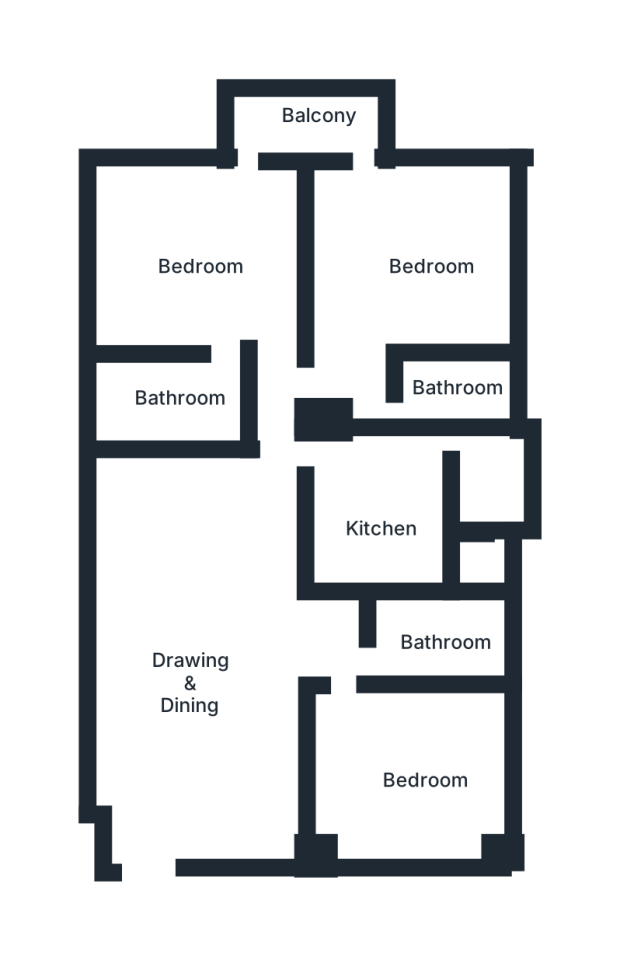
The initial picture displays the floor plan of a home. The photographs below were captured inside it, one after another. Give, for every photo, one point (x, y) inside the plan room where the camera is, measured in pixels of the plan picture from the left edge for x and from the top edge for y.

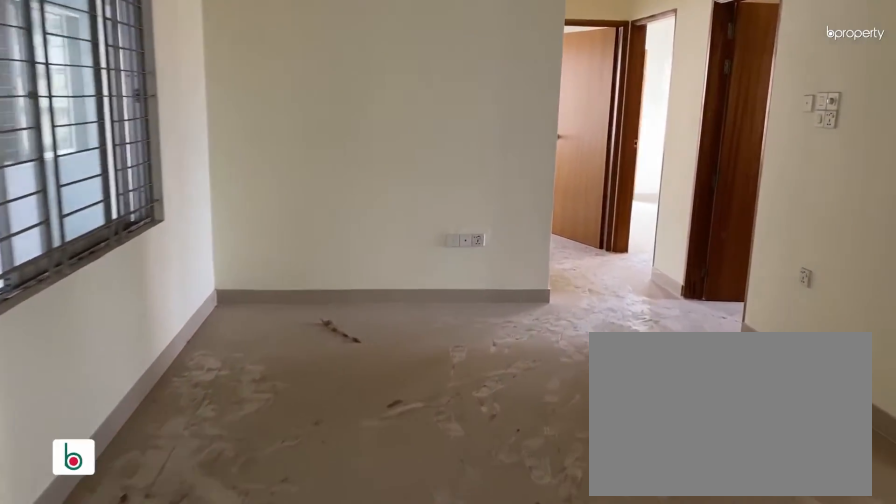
(211, 674)
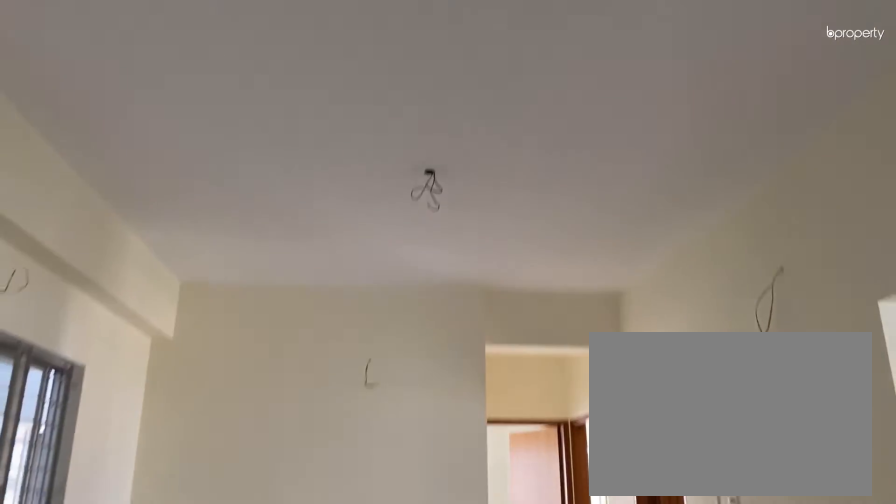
(211, 674)
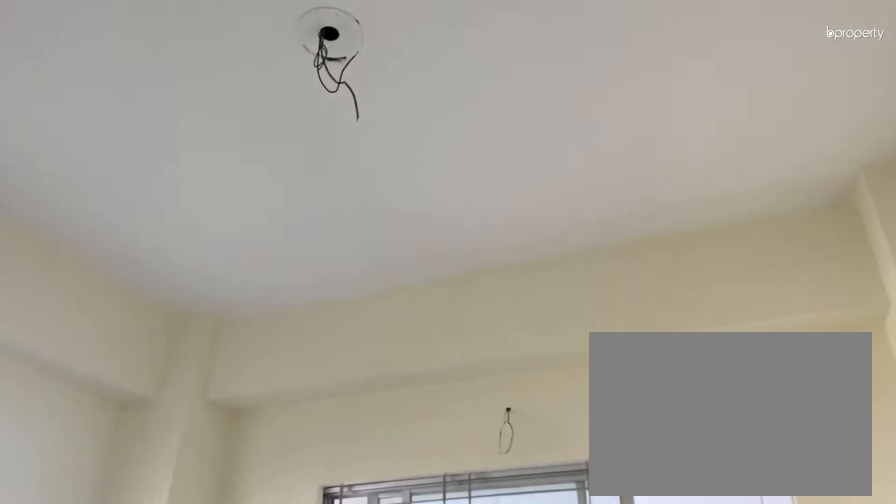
(423, 781)
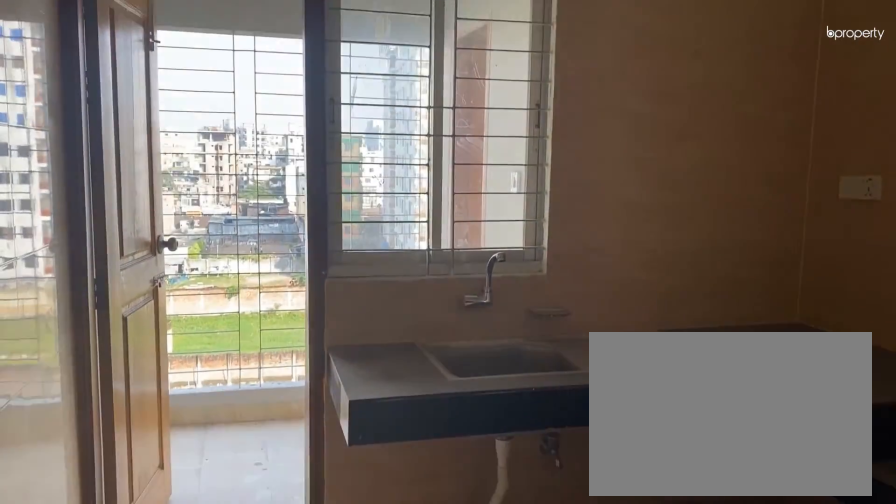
(377, 525)
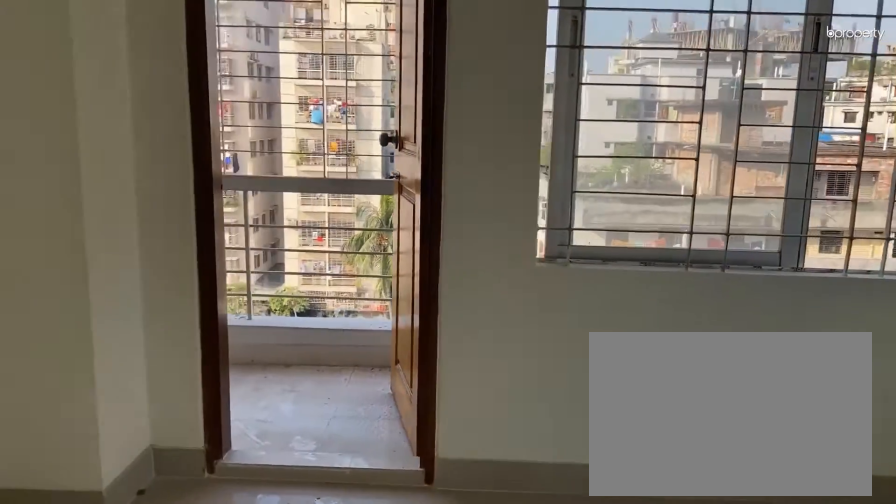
(434, 263)
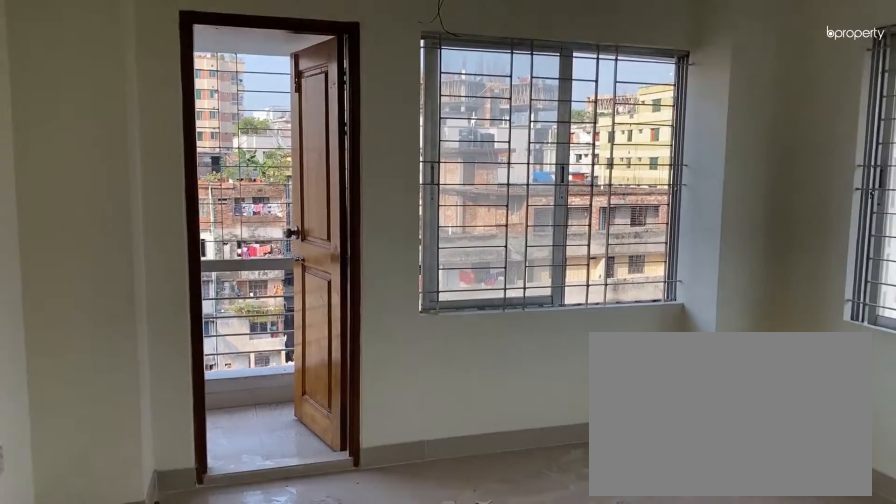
(434, 263)
